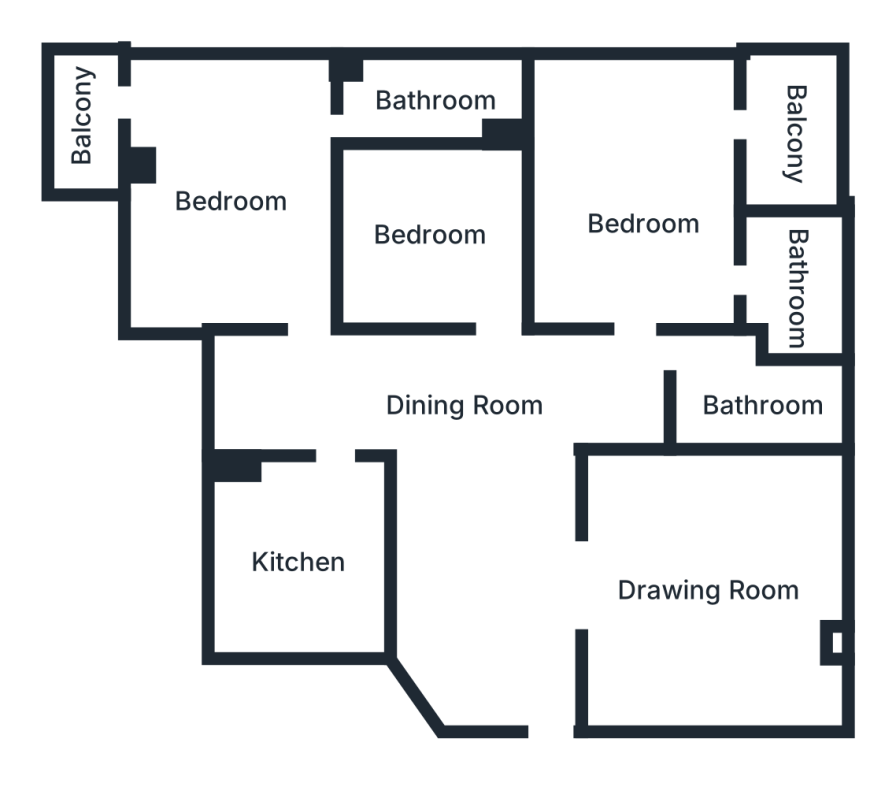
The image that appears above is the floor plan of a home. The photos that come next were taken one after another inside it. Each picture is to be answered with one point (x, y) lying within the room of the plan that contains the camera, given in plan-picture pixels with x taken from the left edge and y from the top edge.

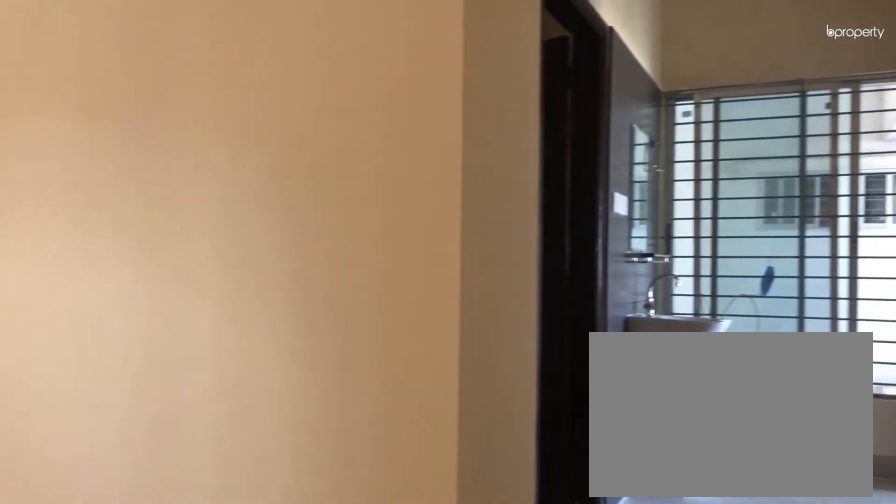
(470, 407)
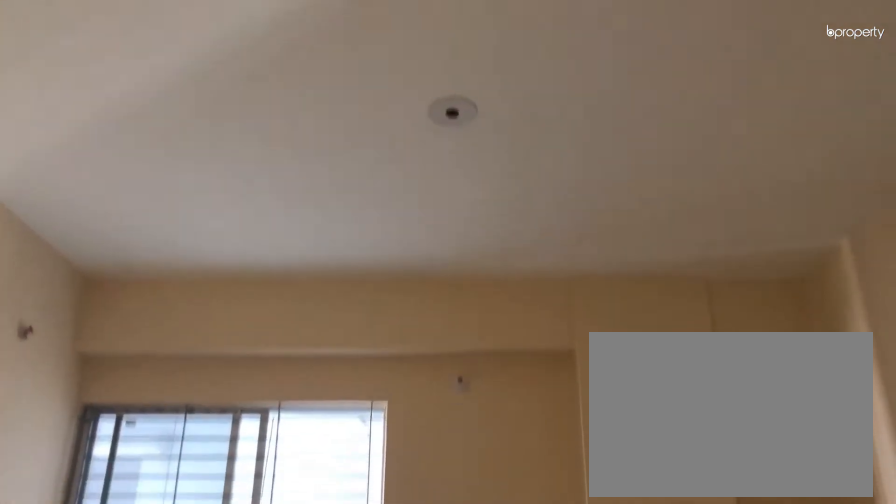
(715, 590)
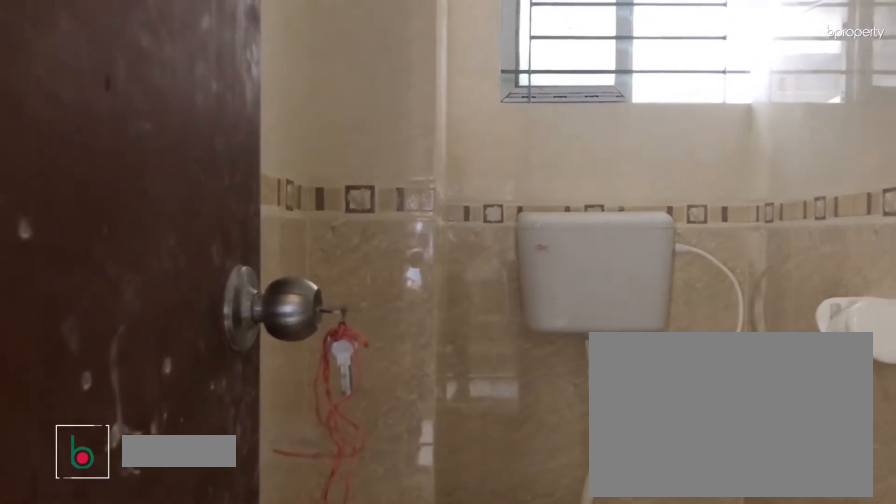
(756, 402)
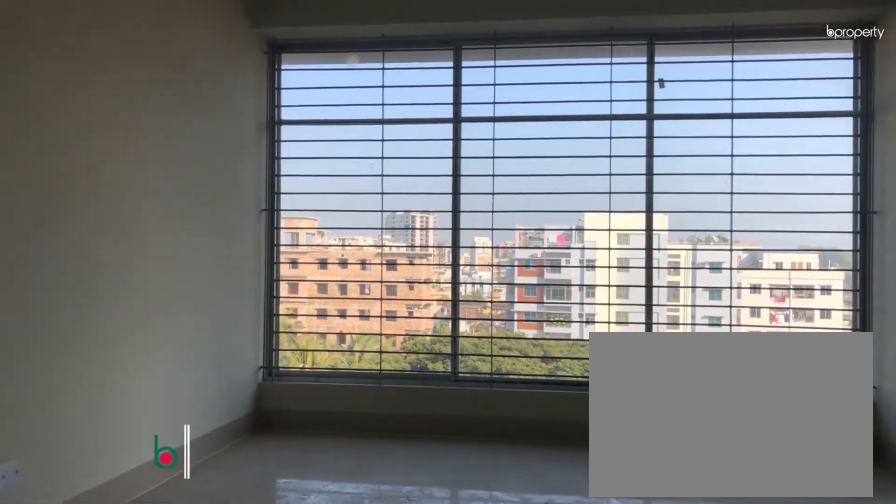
(645, 224)
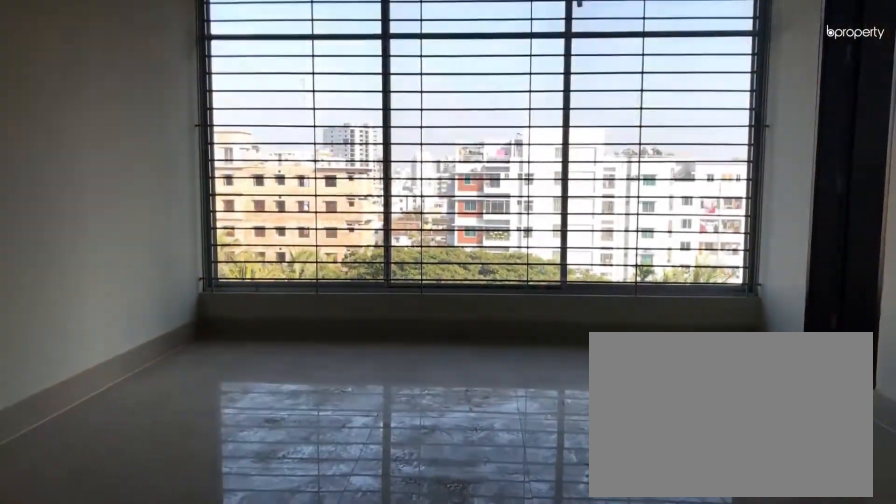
(646, 224)
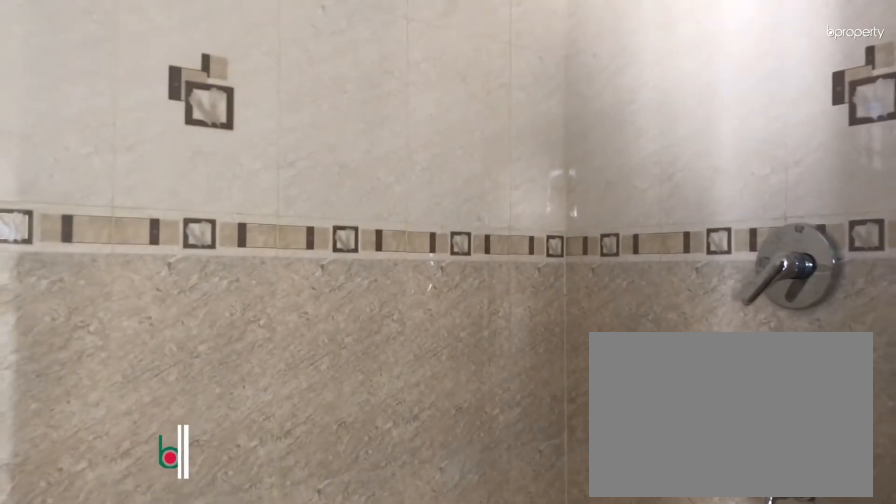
(800, 283)
